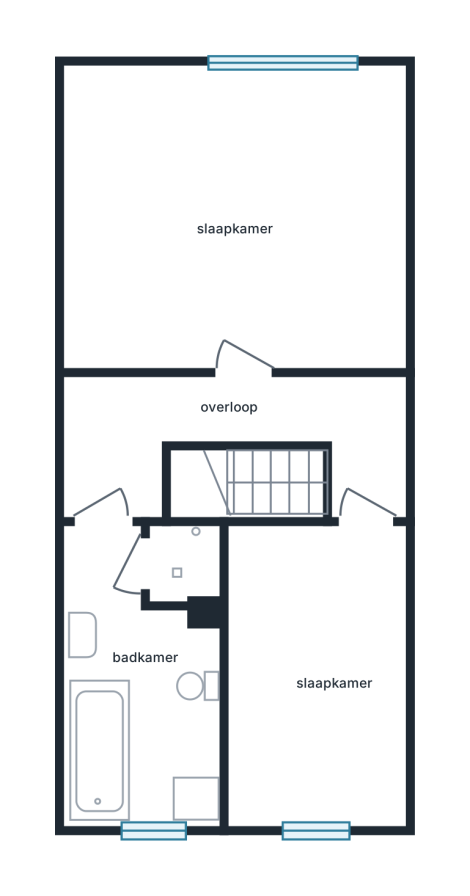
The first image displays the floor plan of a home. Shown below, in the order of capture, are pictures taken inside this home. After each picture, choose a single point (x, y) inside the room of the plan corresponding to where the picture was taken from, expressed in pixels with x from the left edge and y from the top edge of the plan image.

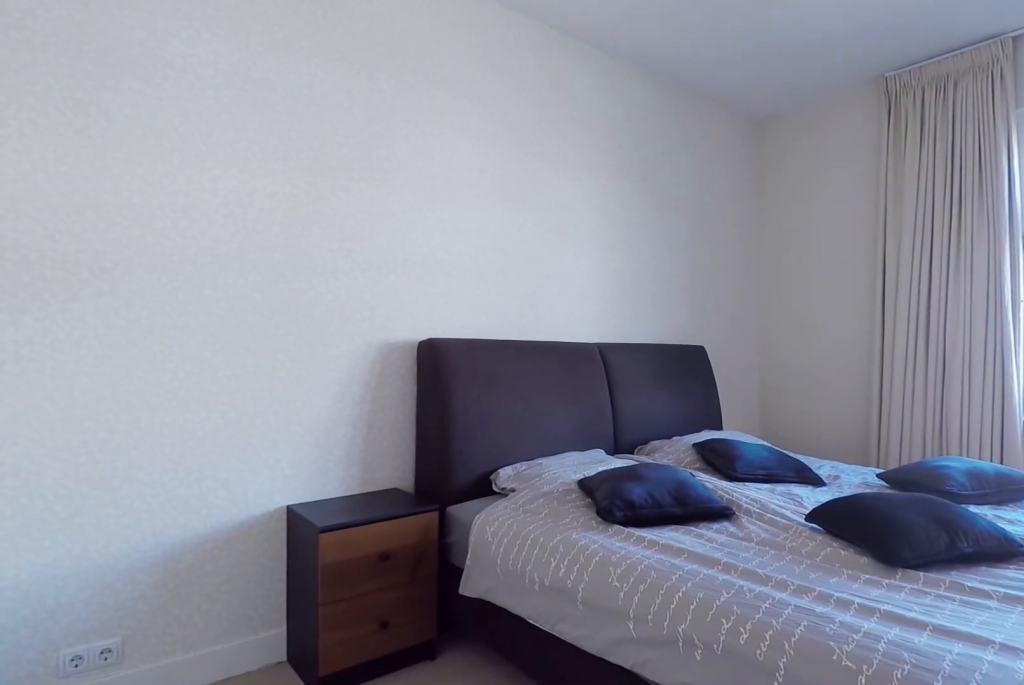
(214, 218)
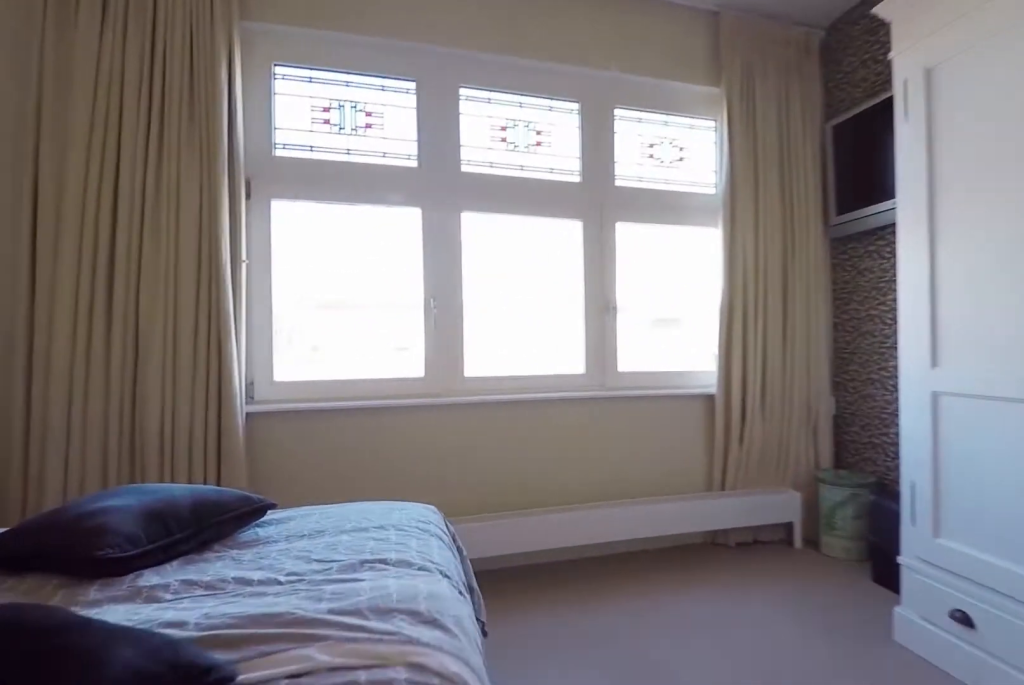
(214, 218)
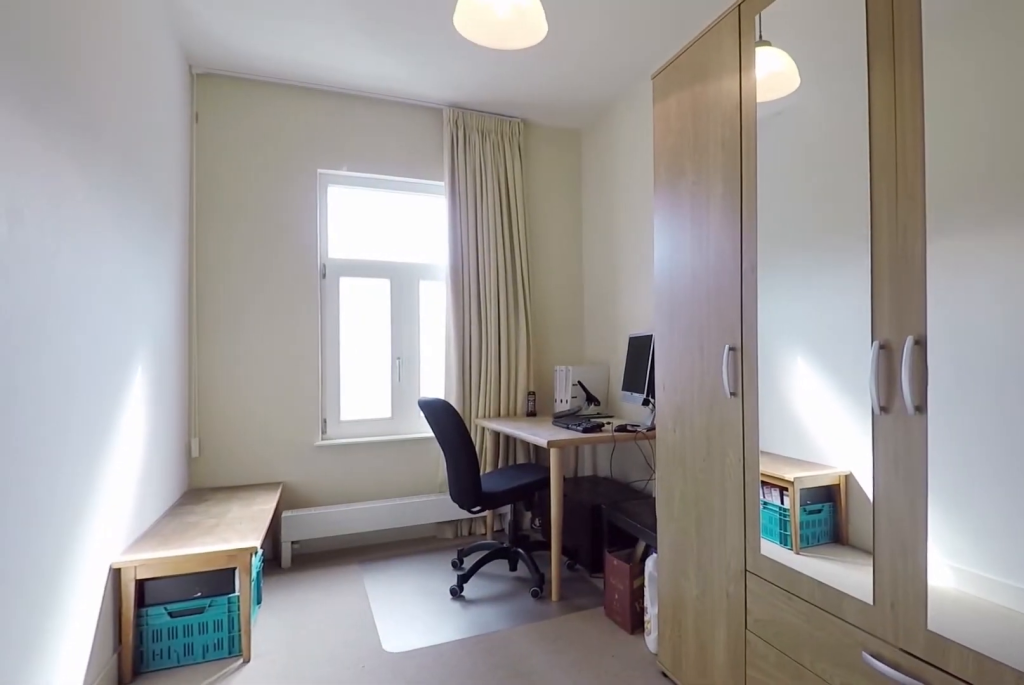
(315, 673)
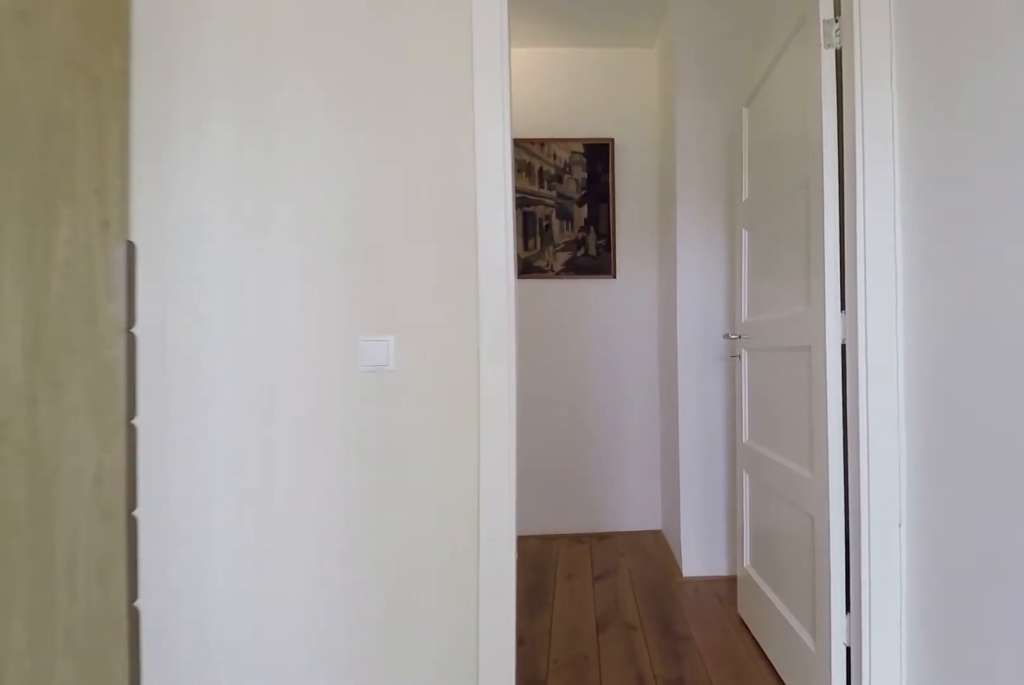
(315, 673)
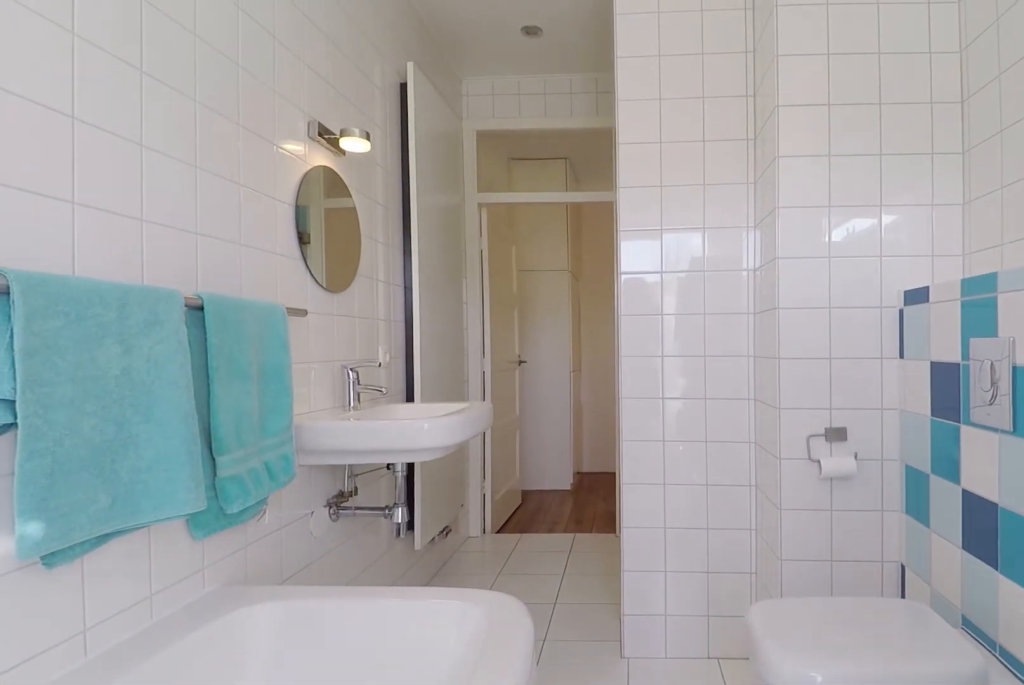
(120, 741)
